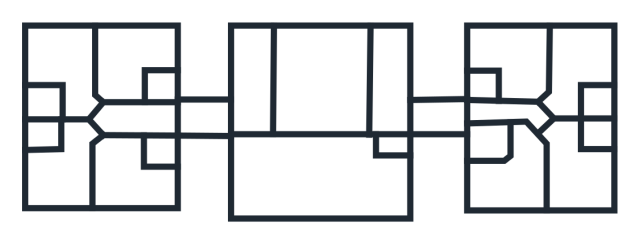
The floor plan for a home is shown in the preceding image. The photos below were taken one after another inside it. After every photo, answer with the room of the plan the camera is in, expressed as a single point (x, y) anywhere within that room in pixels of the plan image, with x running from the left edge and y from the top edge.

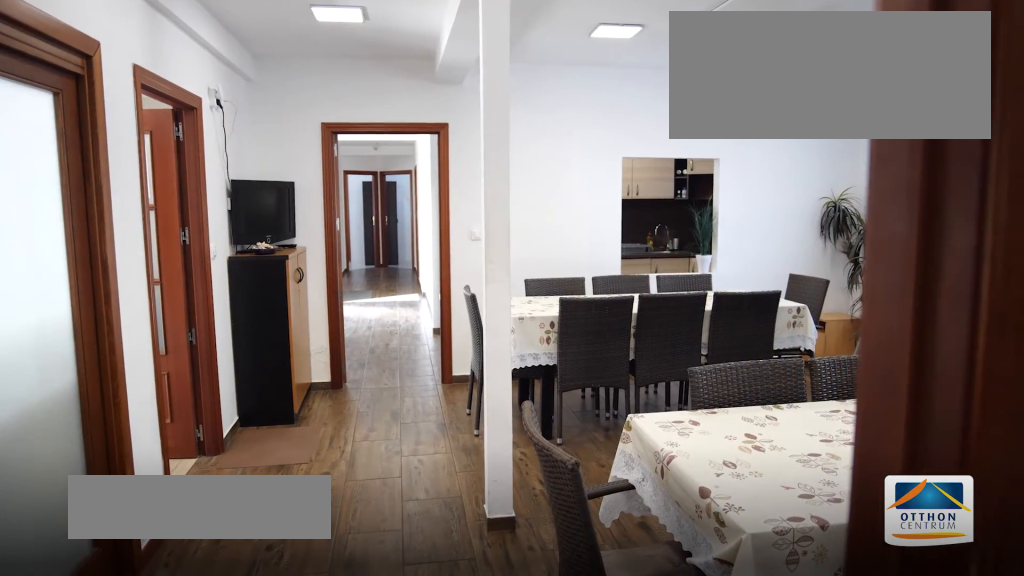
(377, 87)
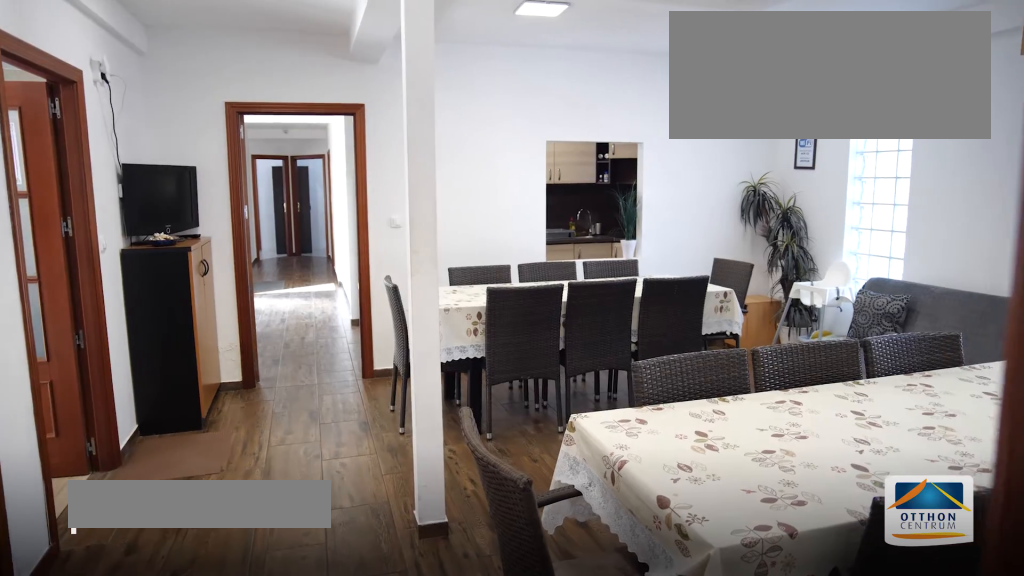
(360, 86)
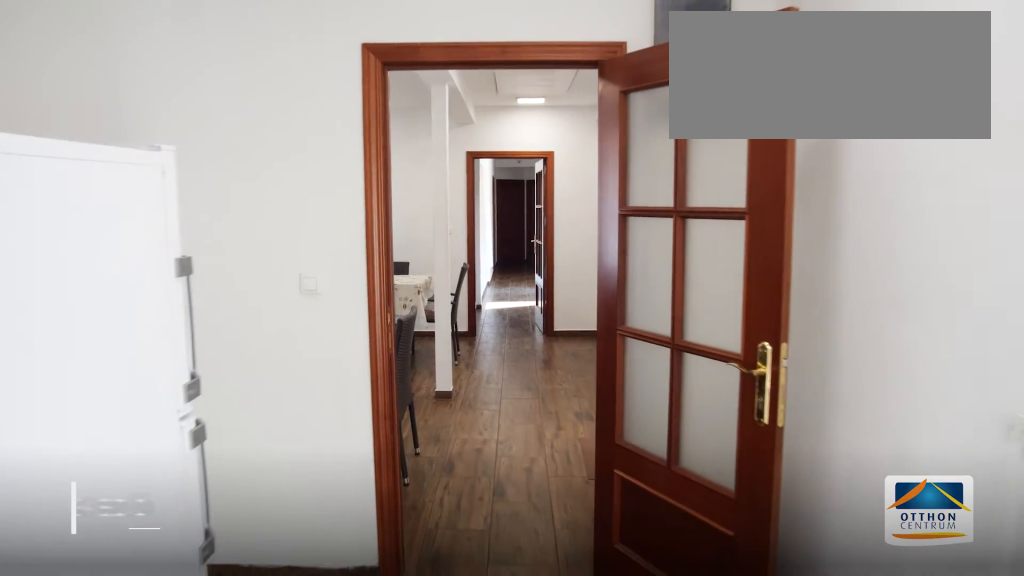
(241, 113)
